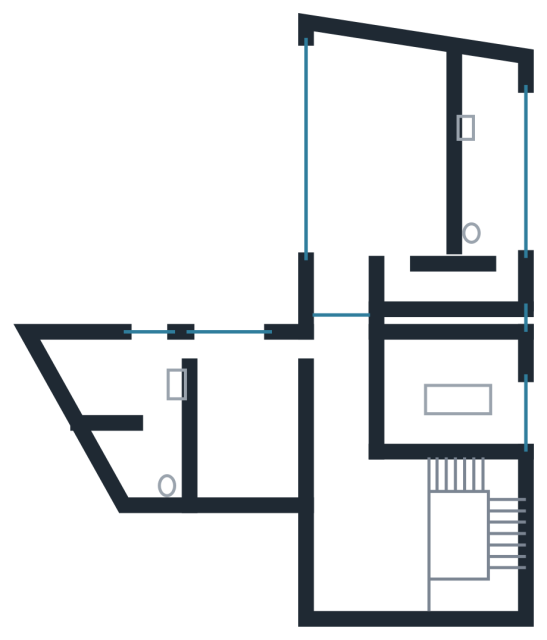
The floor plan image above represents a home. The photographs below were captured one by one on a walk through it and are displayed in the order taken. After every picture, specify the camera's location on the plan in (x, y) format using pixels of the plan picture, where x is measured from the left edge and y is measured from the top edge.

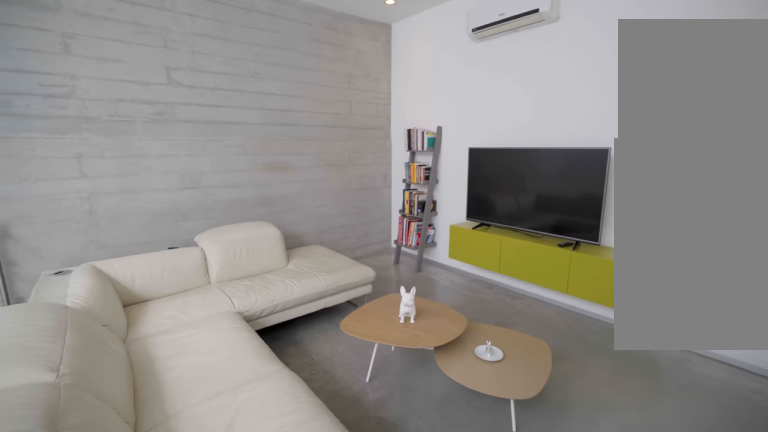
(443, 475)
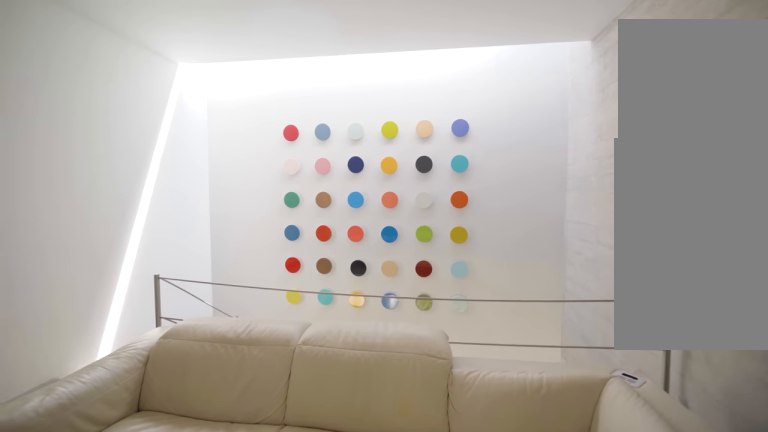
(356, 540)
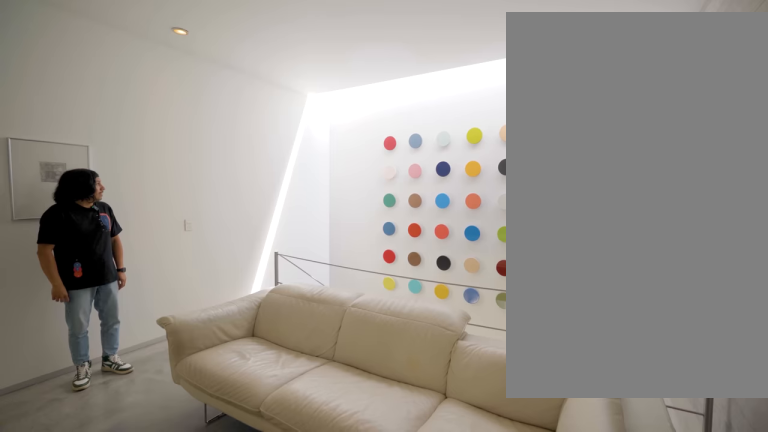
(357, 540)
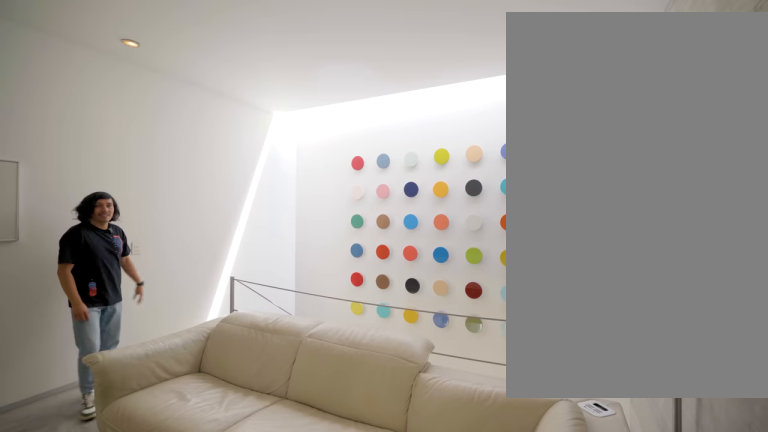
(355, 540)
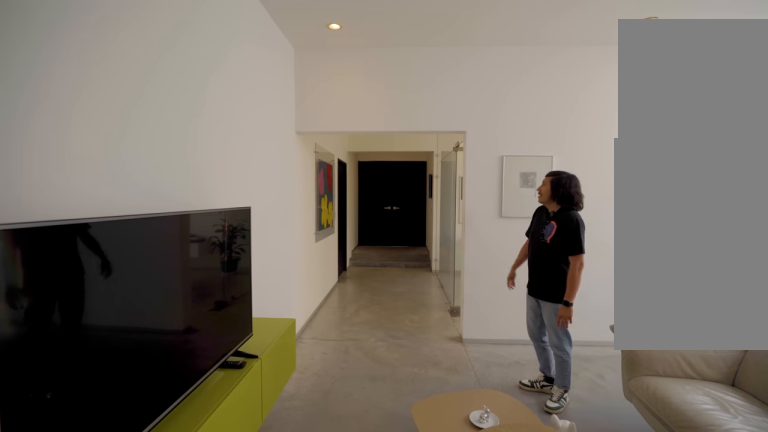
(356, 540)
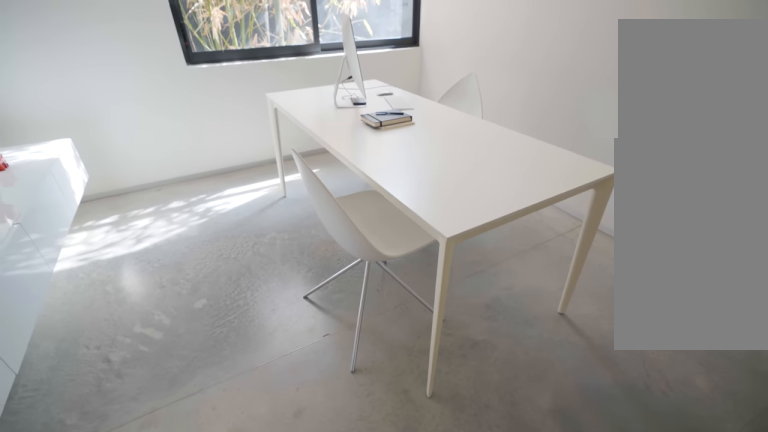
(405, 364)
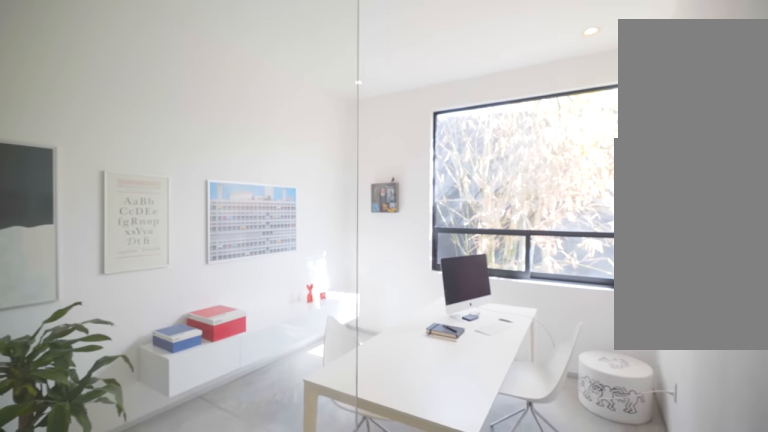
(446, 420)
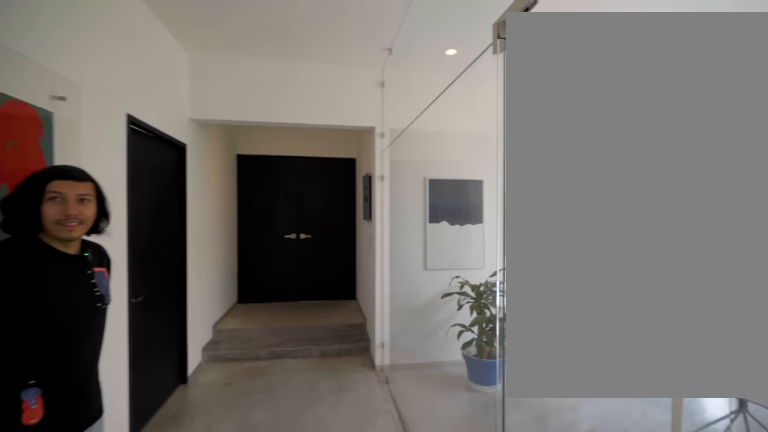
(412, 423)
